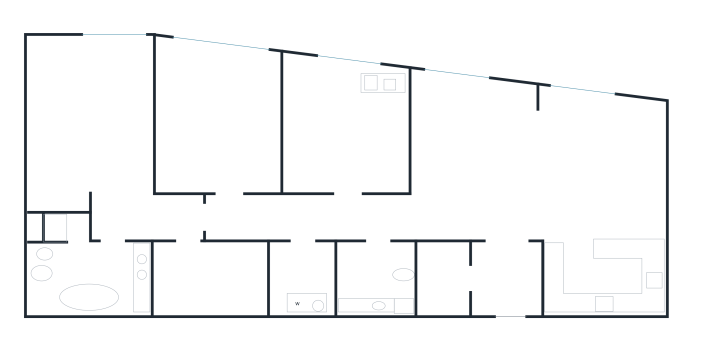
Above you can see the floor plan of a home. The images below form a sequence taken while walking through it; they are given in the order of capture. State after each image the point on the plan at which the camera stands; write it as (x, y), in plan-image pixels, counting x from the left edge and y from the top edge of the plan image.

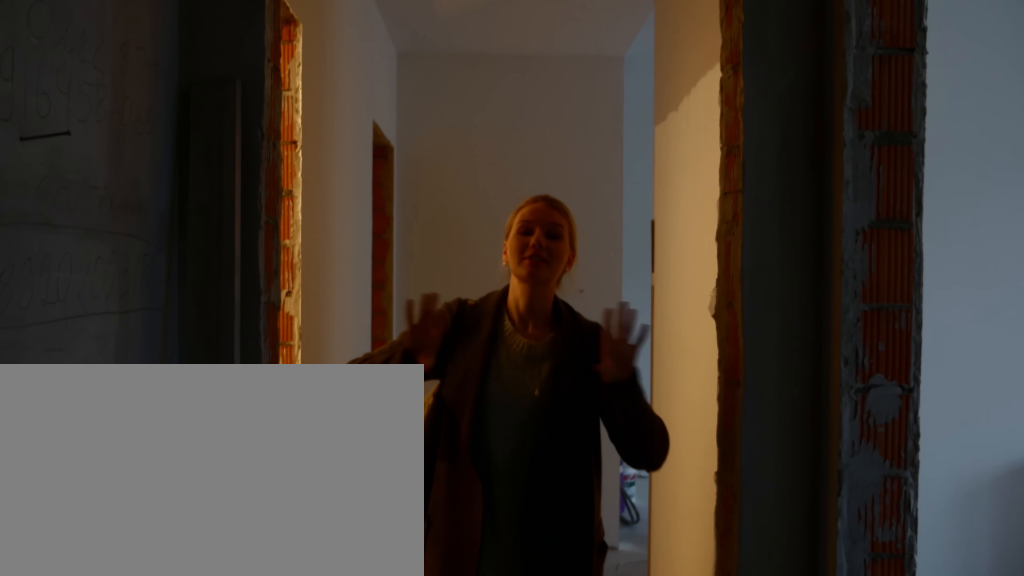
(232, 217)
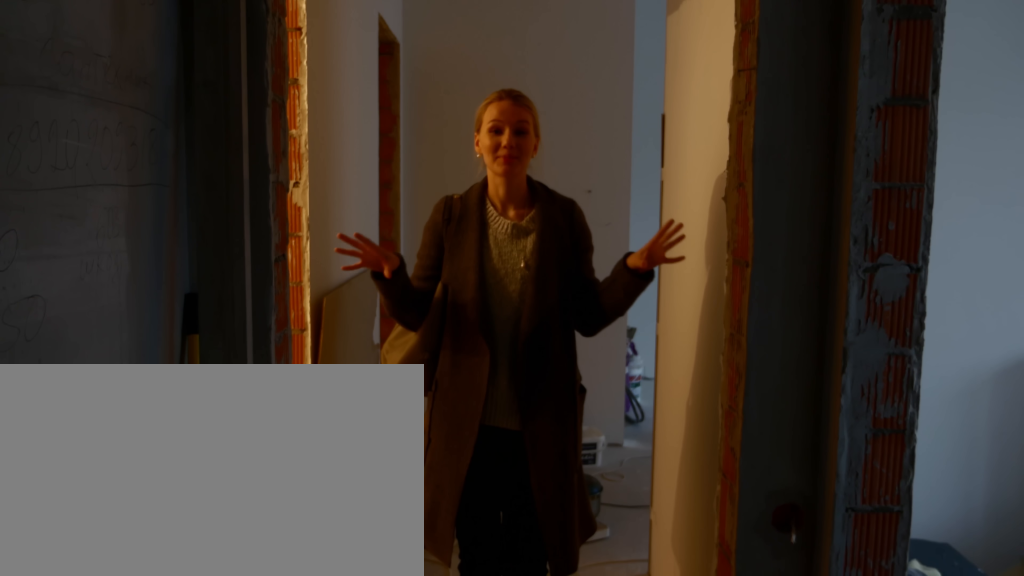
(232, 217)
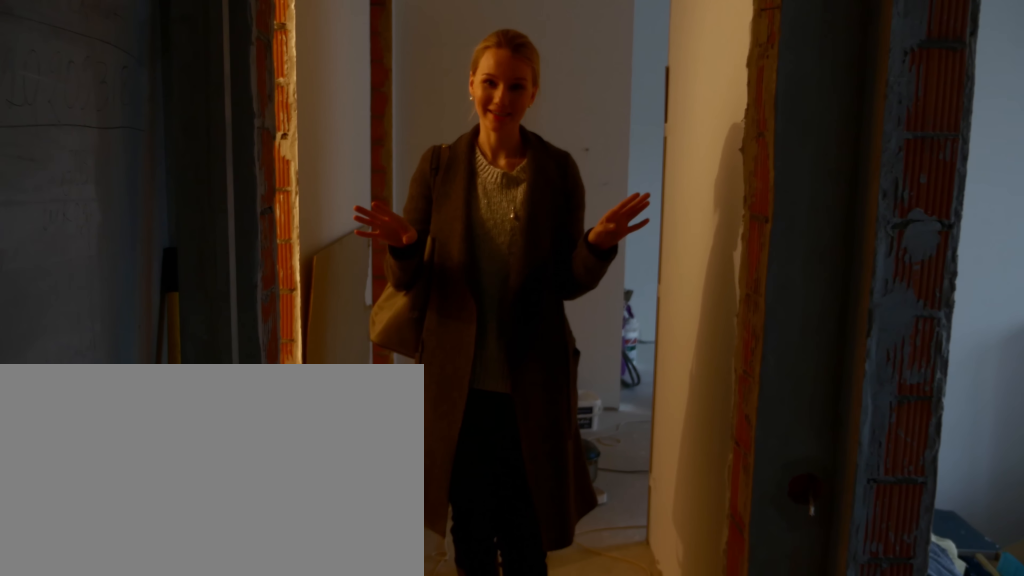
(230, 215)
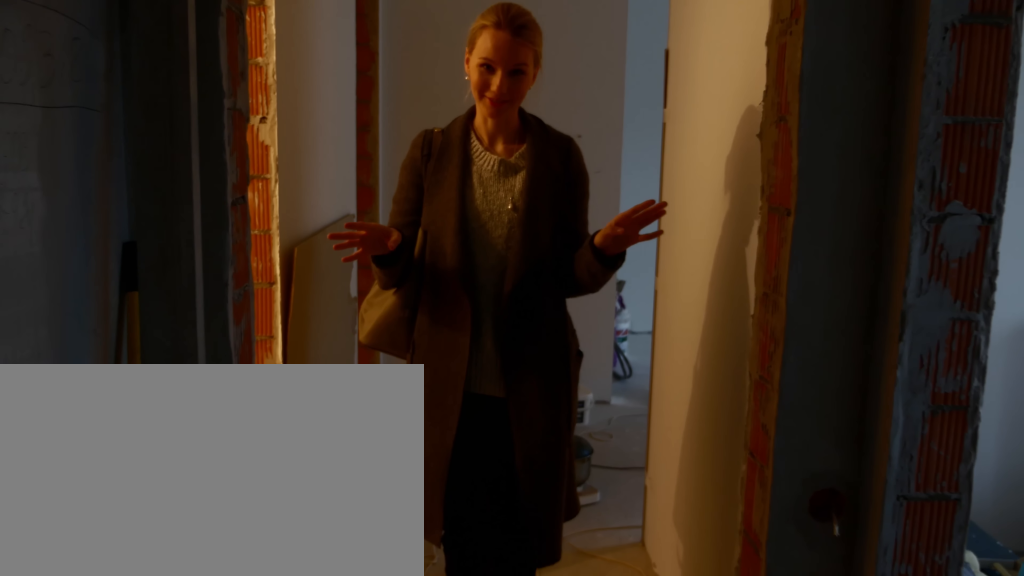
(220, 211)
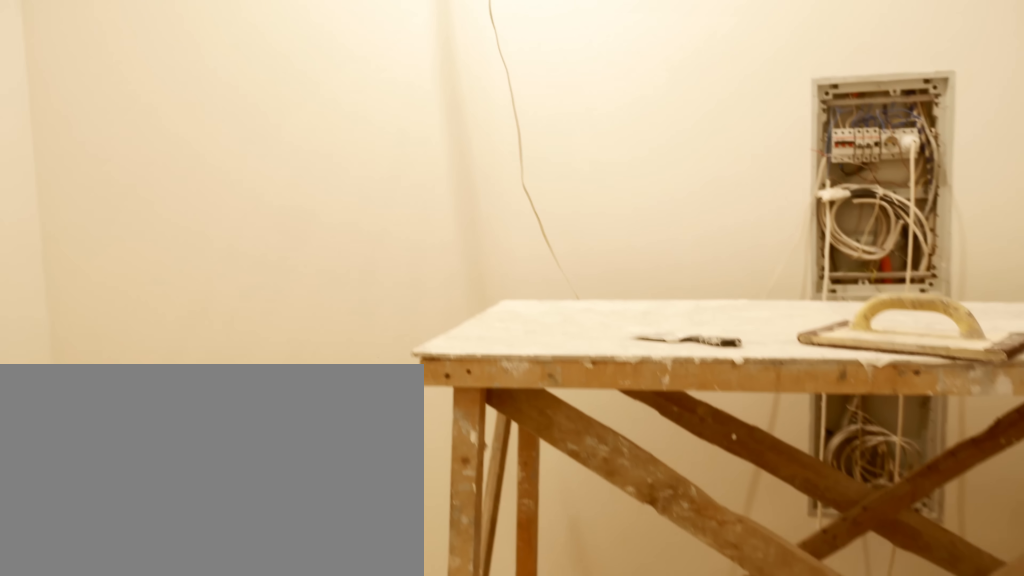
(185, 246)
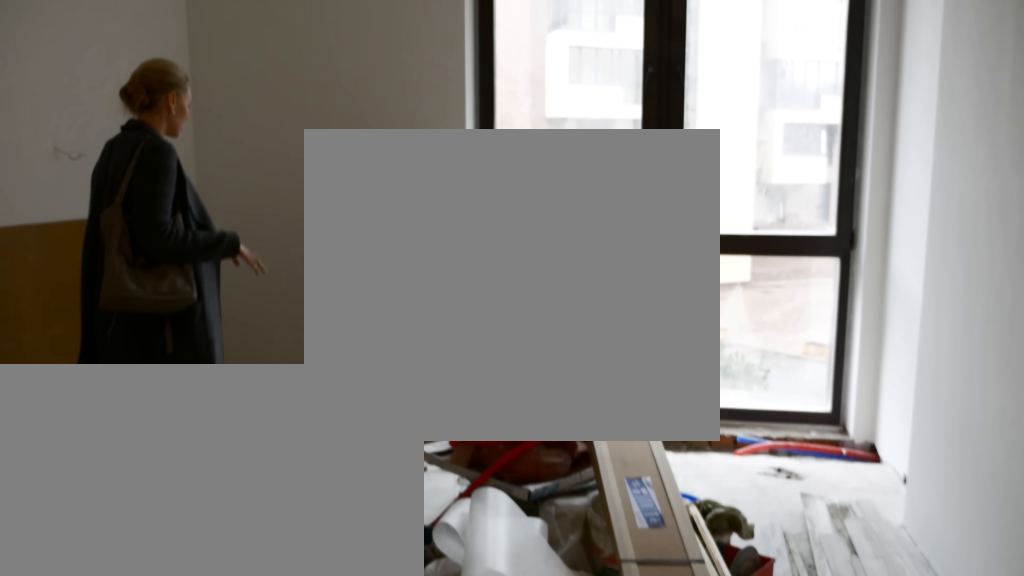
(104, 188)
